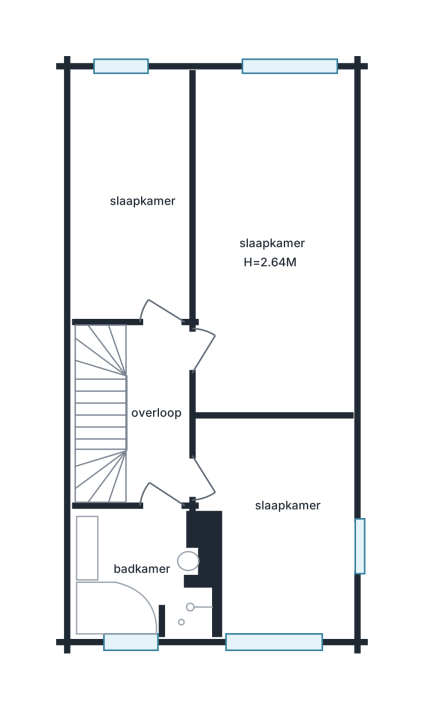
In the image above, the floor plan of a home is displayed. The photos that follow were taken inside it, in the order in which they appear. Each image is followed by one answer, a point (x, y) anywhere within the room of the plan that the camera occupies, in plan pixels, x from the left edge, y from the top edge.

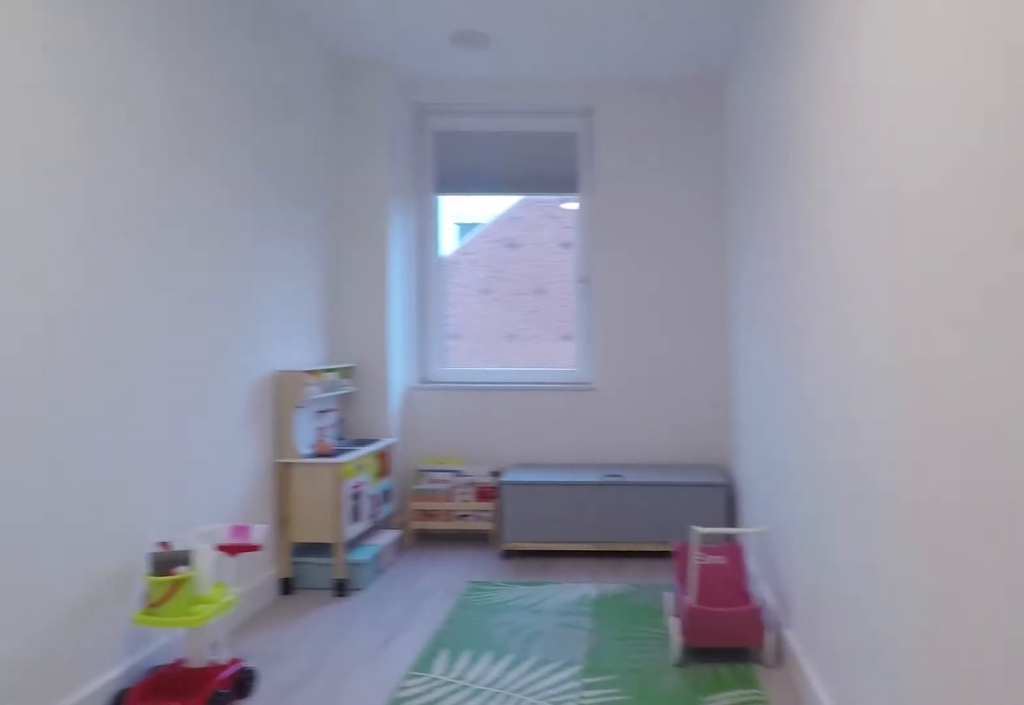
(127, 308)
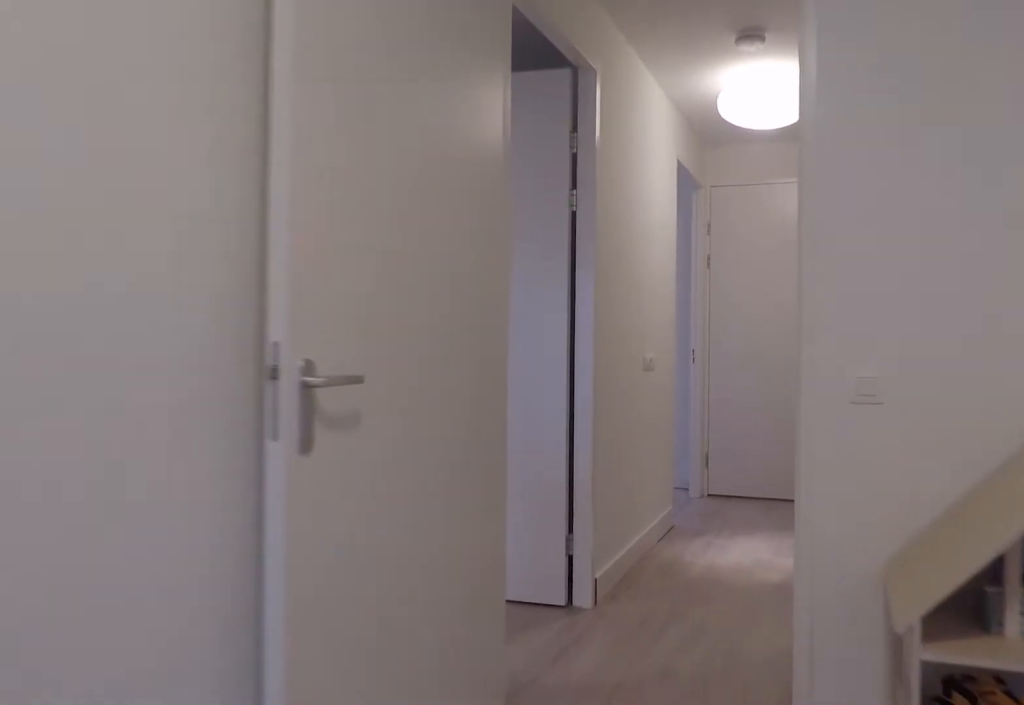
(127, 308)
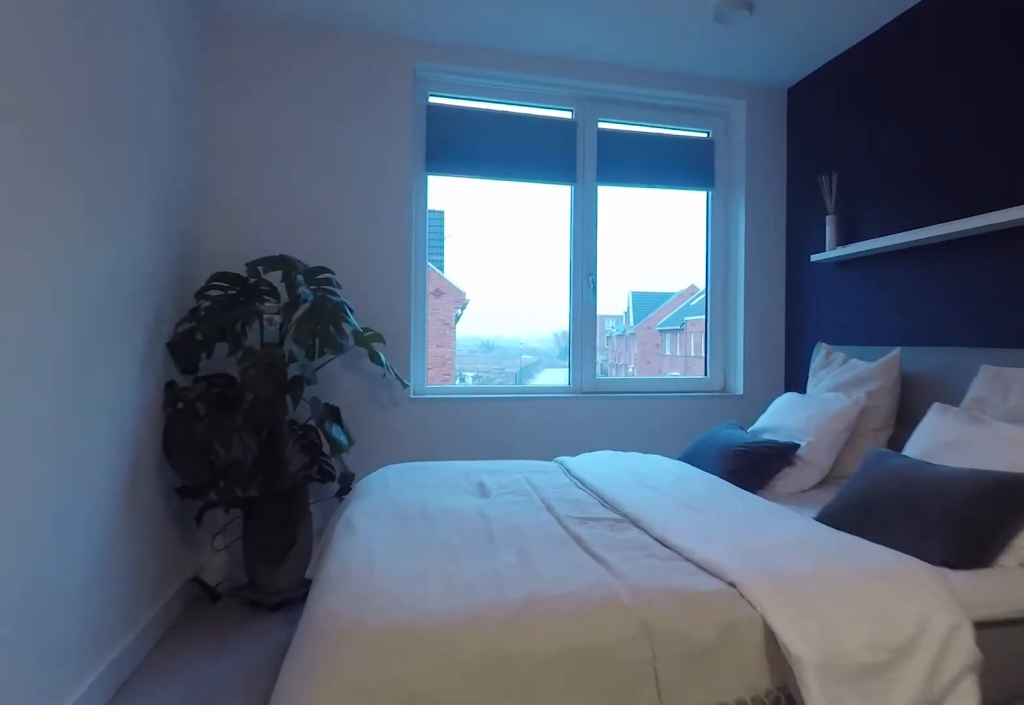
(281, 273)
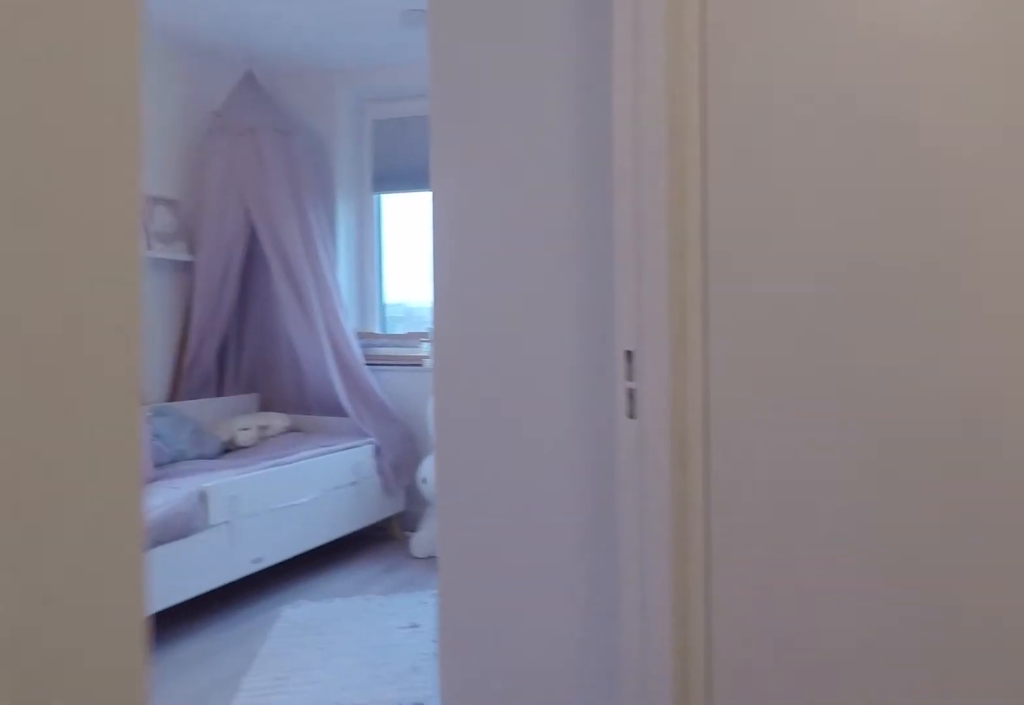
(157, 414)
